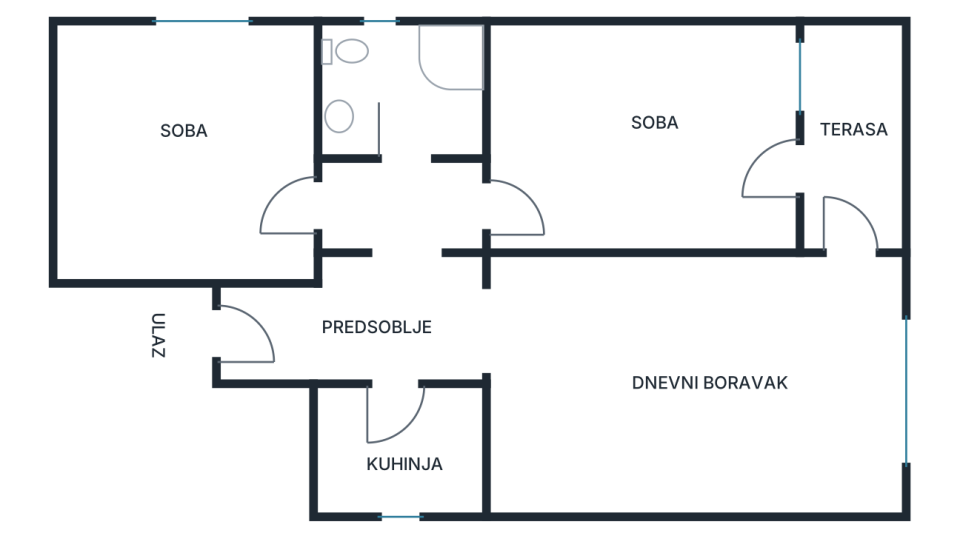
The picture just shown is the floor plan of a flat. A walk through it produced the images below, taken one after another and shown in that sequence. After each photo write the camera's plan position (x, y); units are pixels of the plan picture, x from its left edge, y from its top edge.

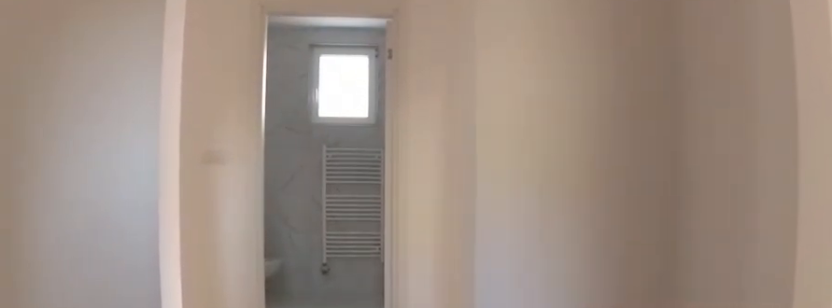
(427, 371)
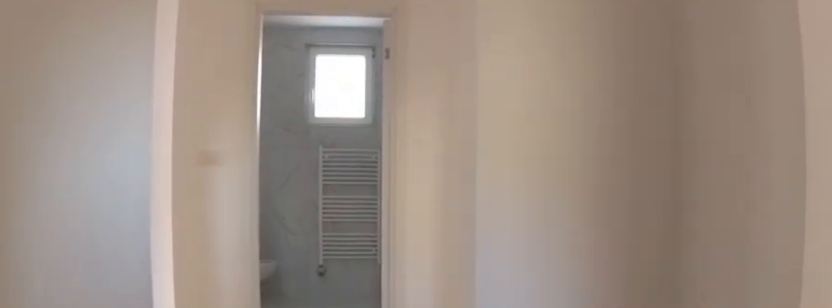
(426, 362)
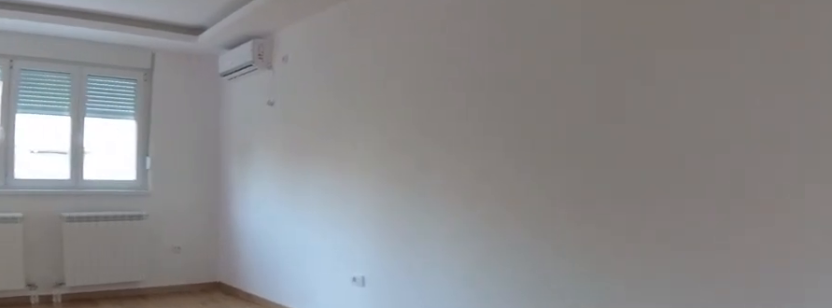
(488, 334)
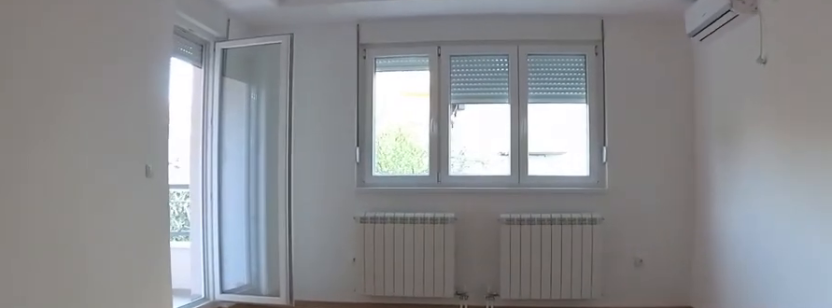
(651, 346)
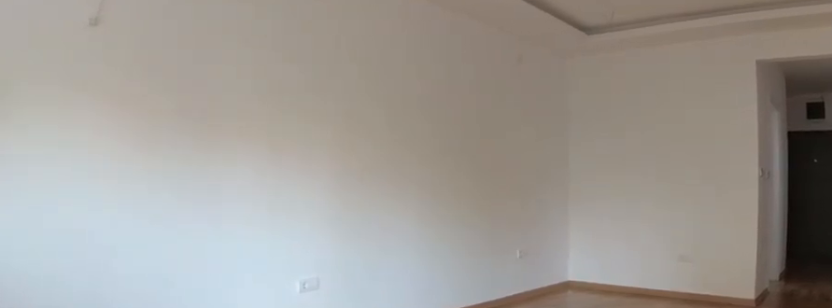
(833, 349)
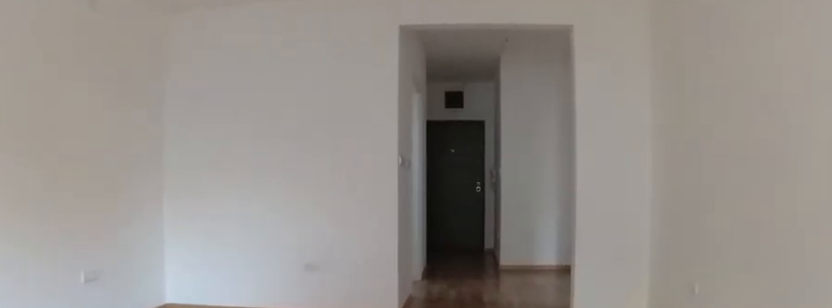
(745, 343)
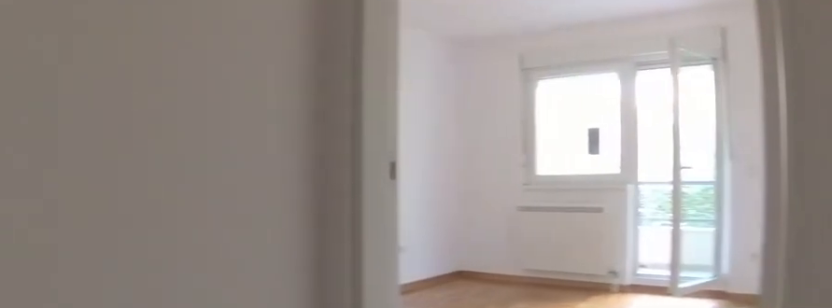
(413, 224)
